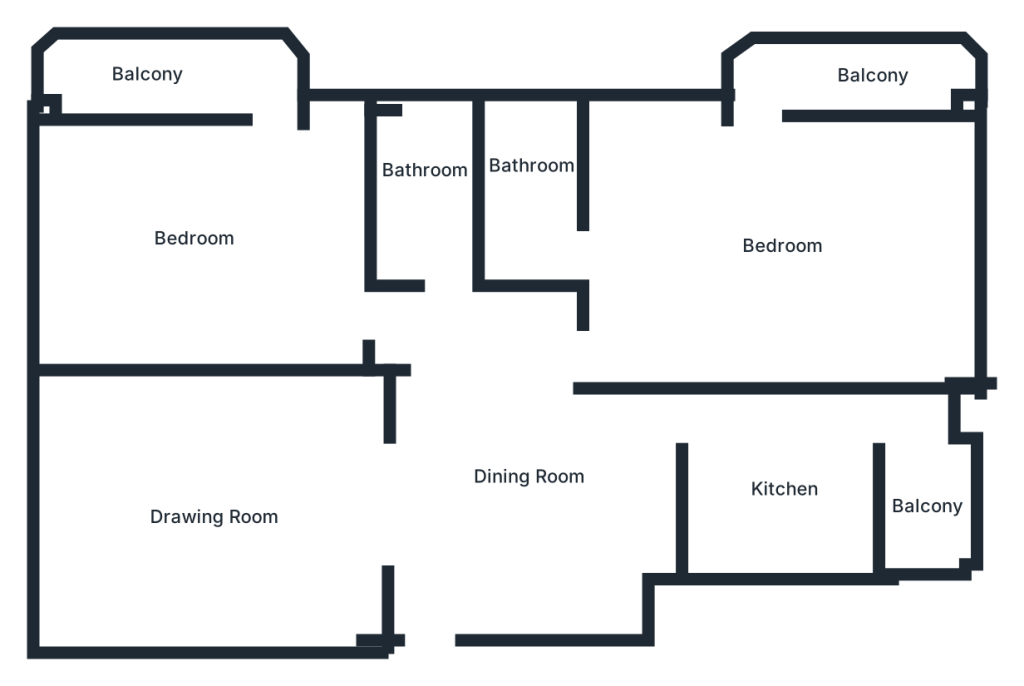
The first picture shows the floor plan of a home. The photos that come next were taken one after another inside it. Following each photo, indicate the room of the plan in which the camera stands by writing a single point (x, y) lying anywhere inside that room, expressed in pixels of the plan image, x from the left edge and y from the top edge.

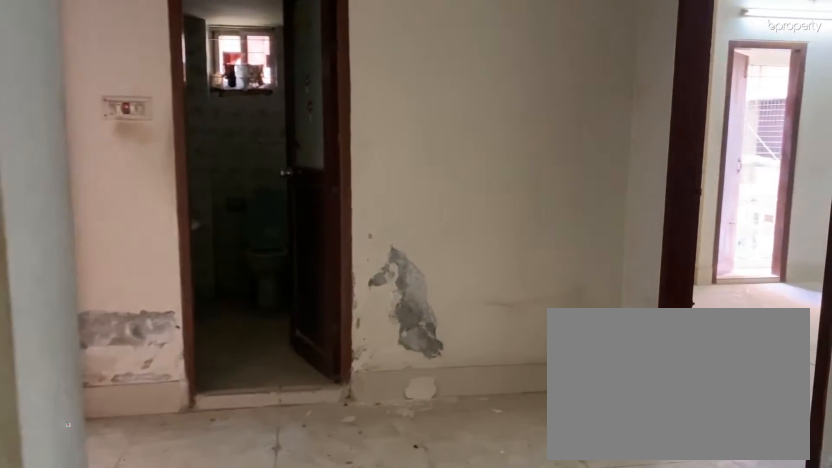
(519, 462)
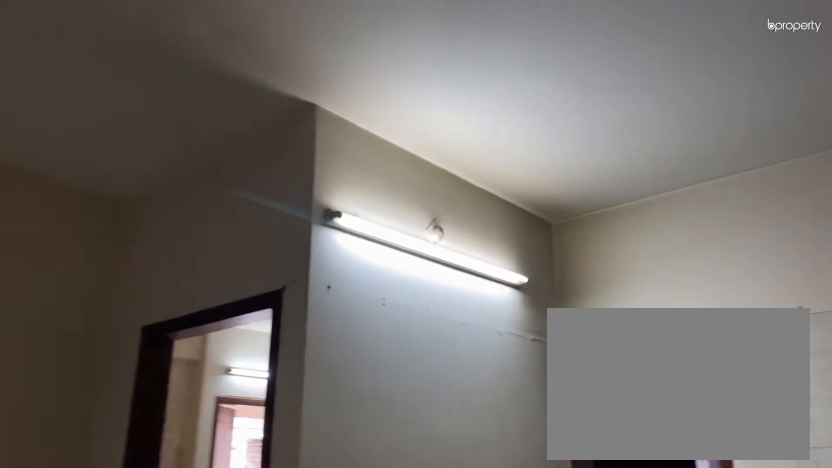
(519, 462)
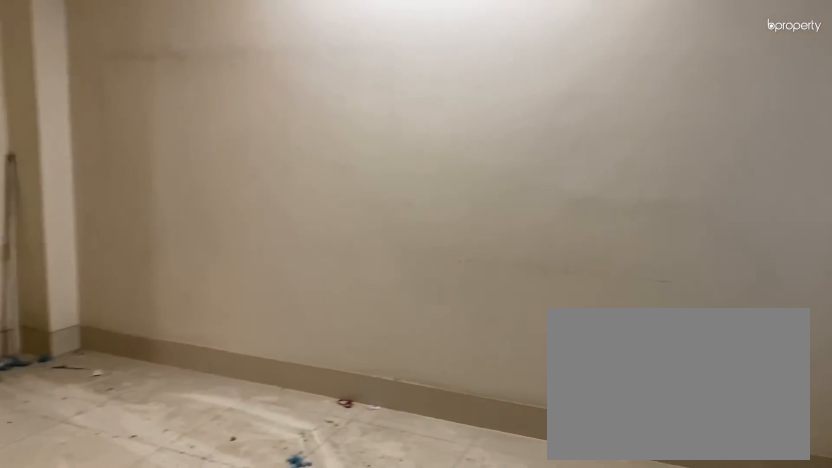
(203, 502)
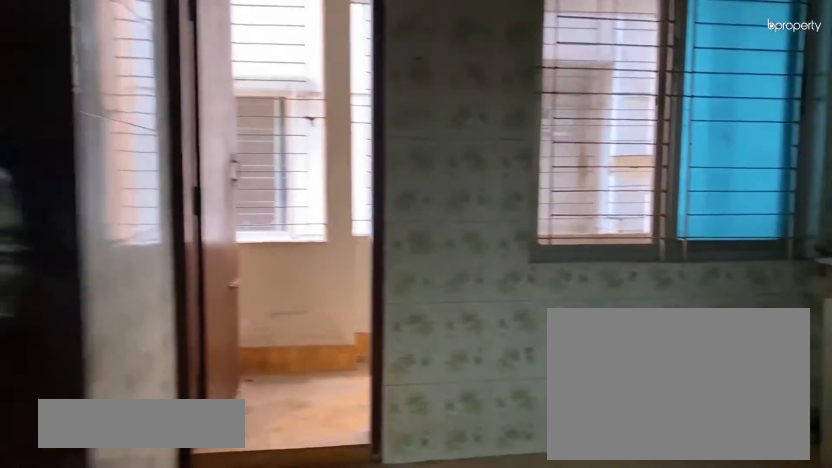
(776, 487)
